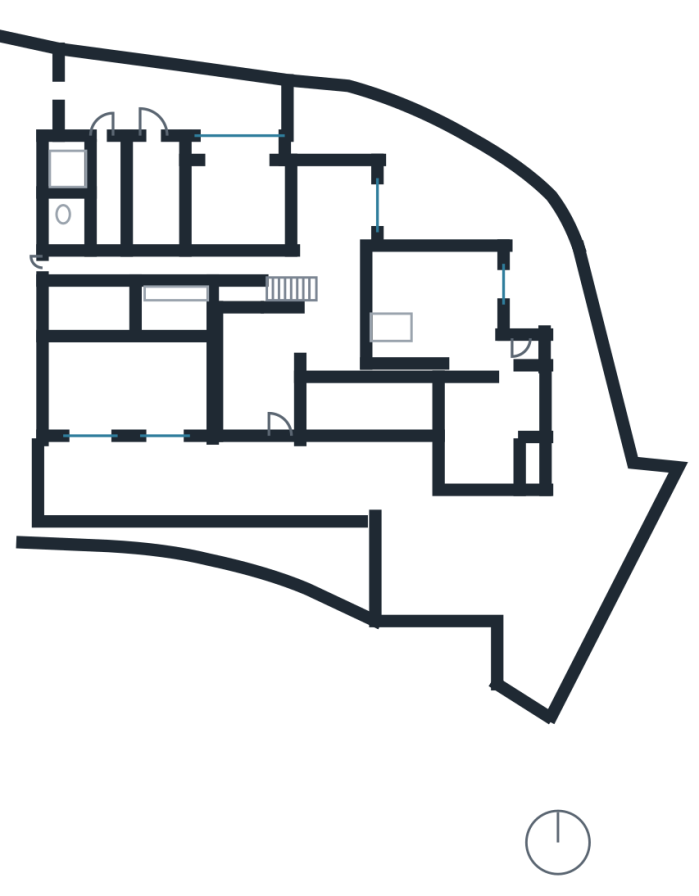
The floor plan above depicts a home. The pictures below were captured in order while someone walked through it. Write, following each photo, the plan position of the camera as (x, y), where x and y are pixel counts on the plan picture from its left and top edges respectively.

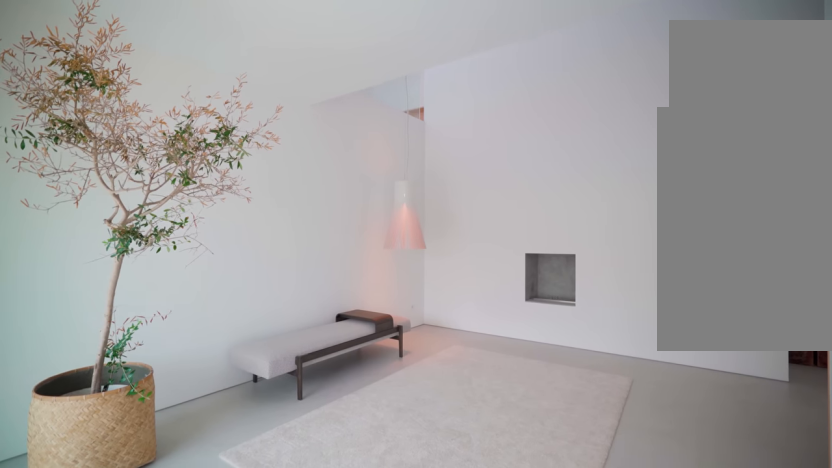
(279, 421)
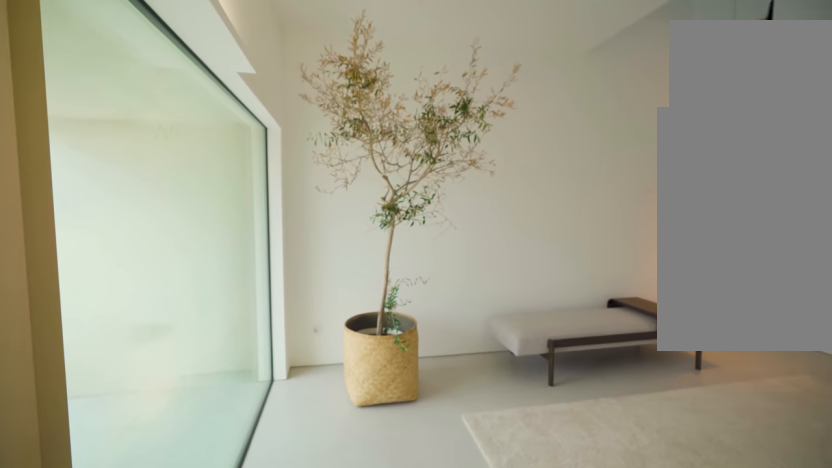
(280, 416)
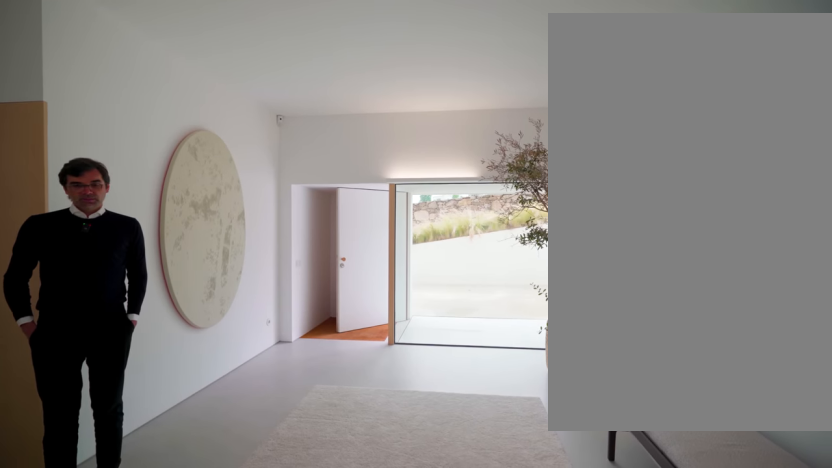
(238, 332)
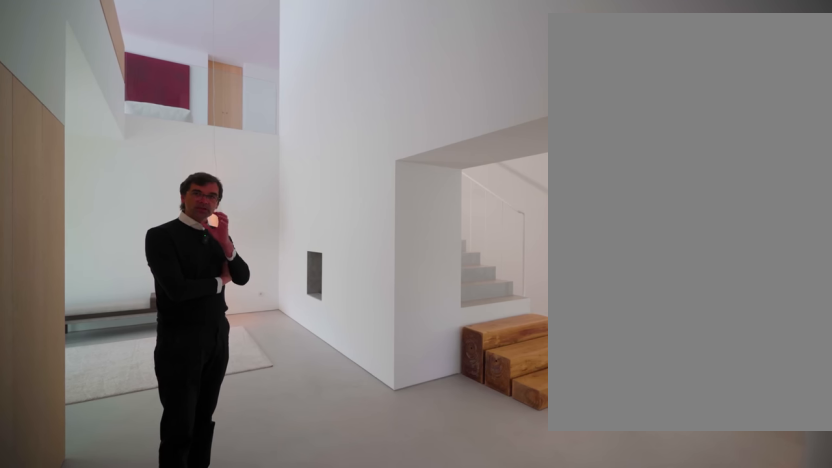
(349, 332)
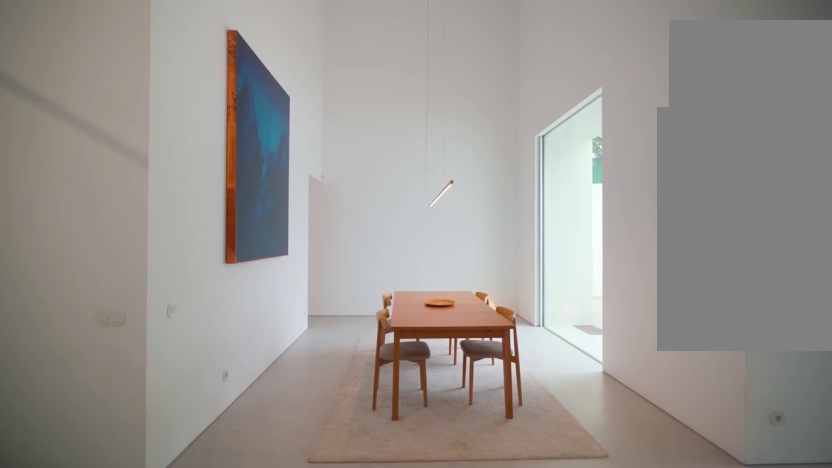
(335, 293)
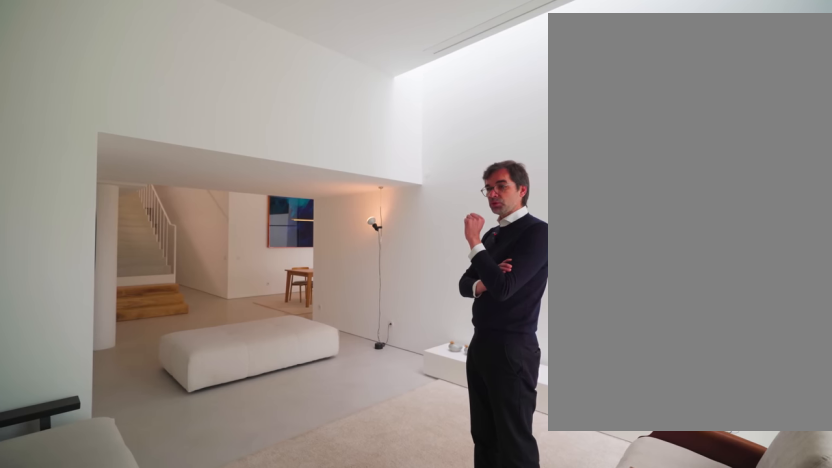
(479, 354)
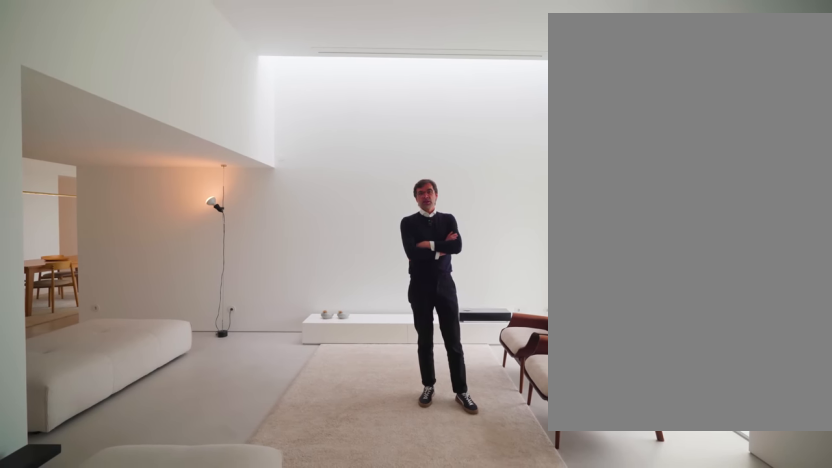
(461, 318)
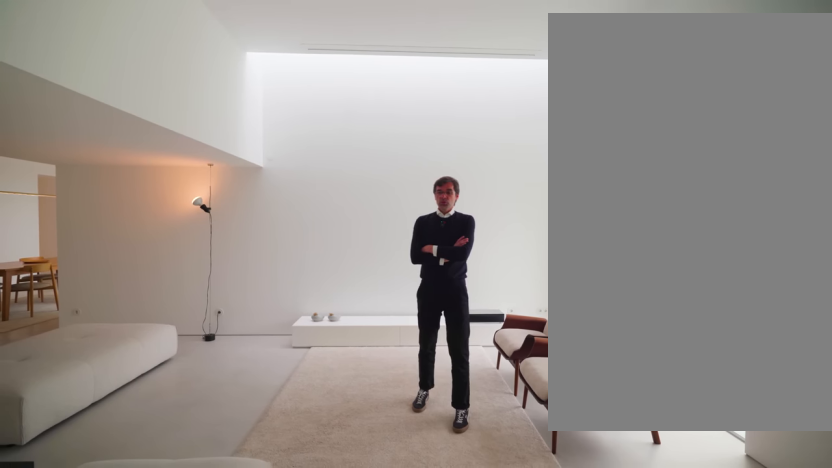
(461, 318)
